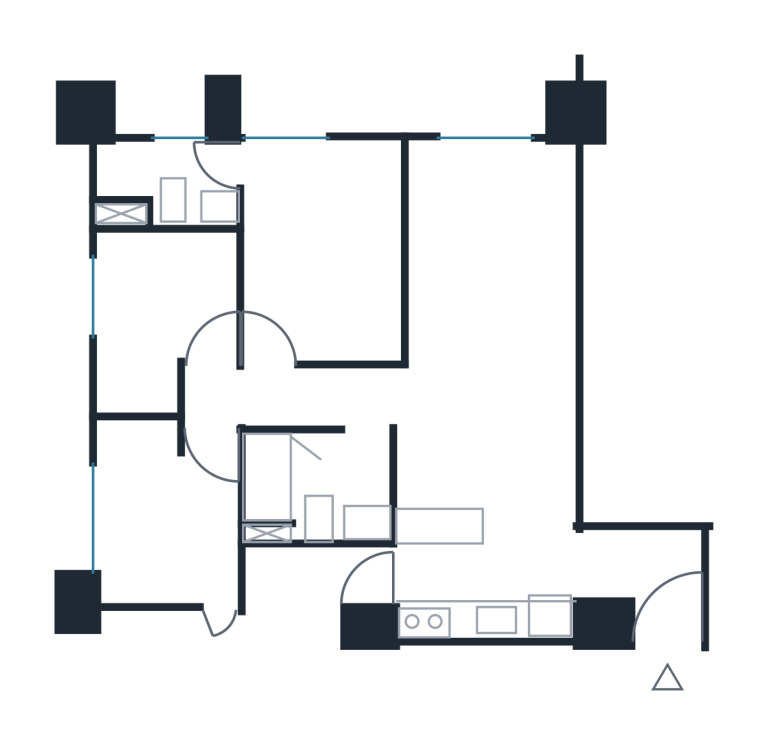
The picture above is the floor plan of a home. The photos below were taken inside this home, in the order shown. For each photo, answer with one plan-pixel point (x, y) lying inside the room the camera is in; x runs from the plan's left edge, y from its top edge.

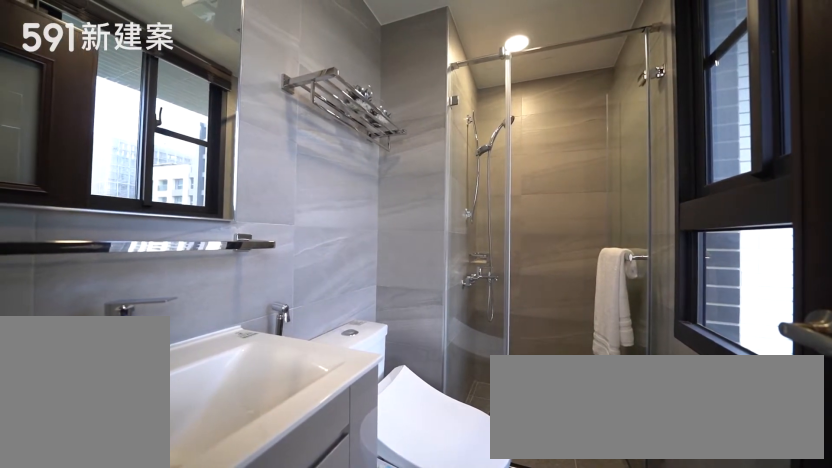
(164, 180)
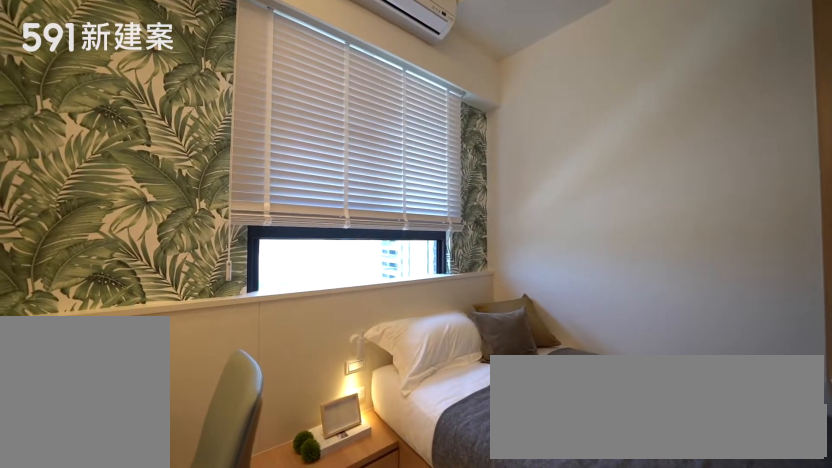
(163, 313)
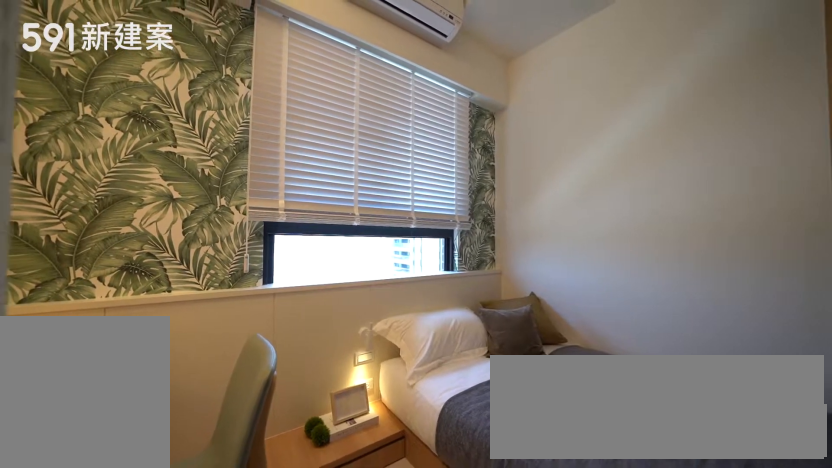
(163, 313)
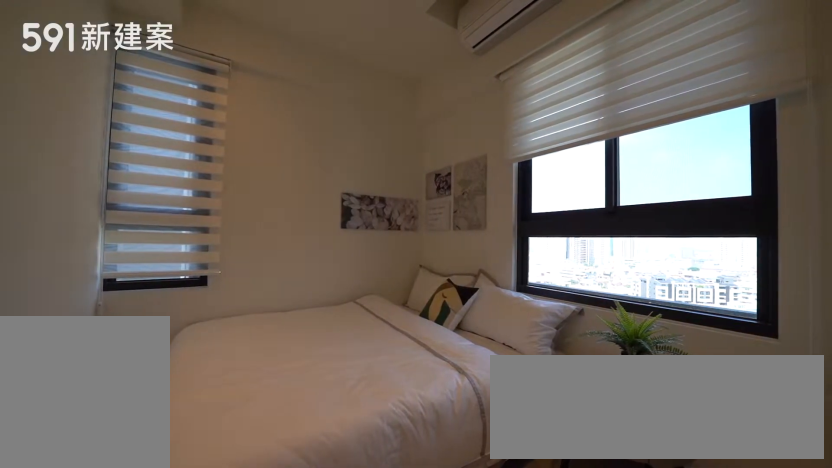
(165, 512)
